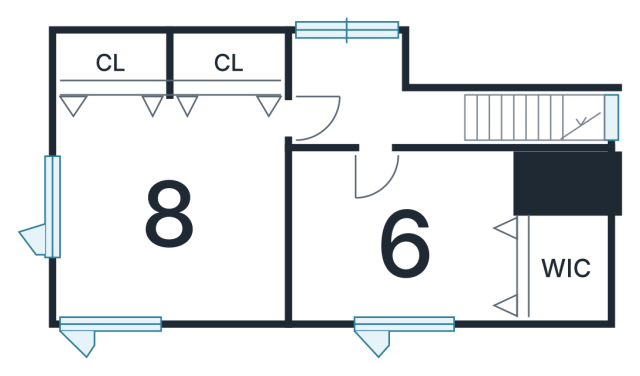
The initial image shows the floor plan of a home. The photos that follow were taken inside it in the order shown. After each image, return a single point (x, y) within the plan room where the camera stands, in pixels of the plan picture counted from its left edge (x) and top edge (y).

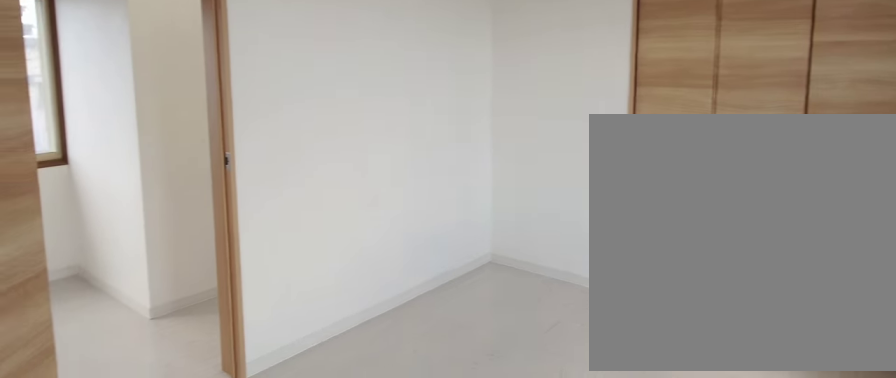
(396, 258)
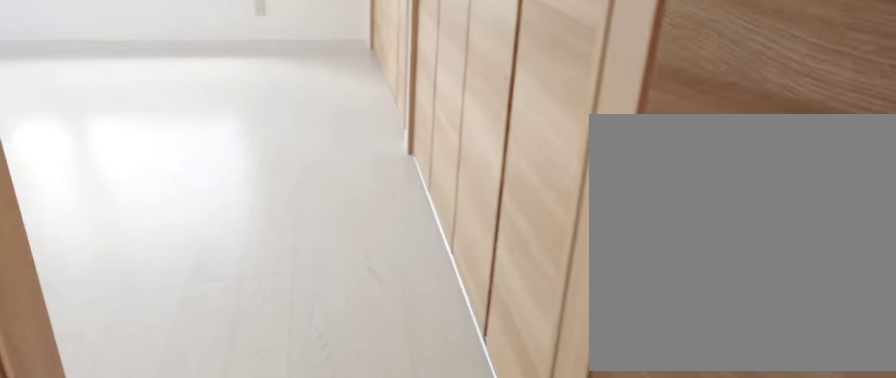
(172, 233)
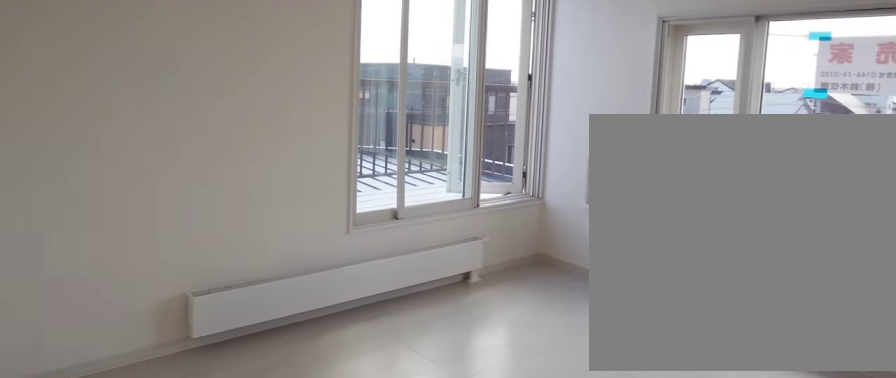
(172, 233)
